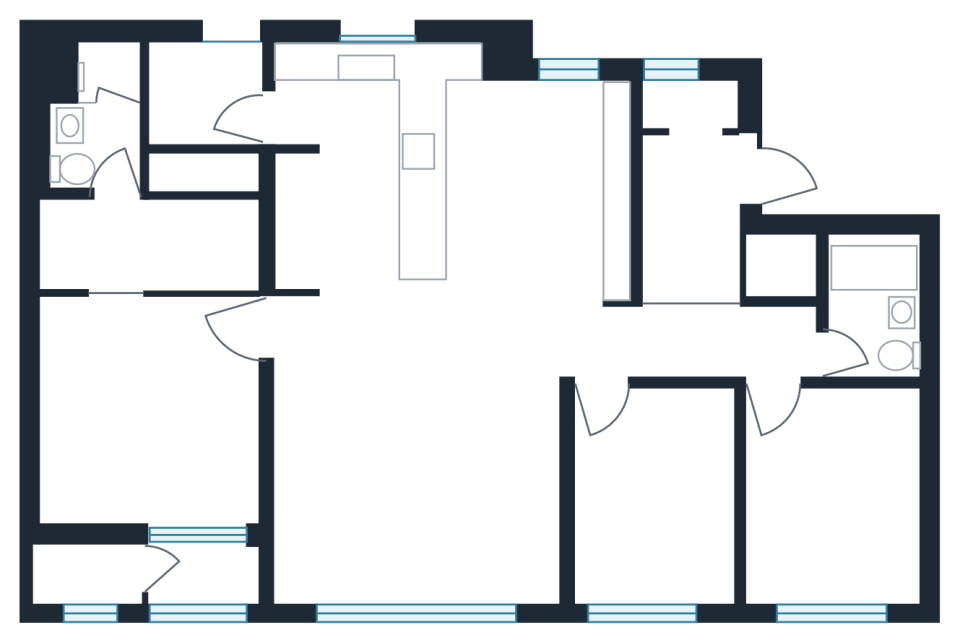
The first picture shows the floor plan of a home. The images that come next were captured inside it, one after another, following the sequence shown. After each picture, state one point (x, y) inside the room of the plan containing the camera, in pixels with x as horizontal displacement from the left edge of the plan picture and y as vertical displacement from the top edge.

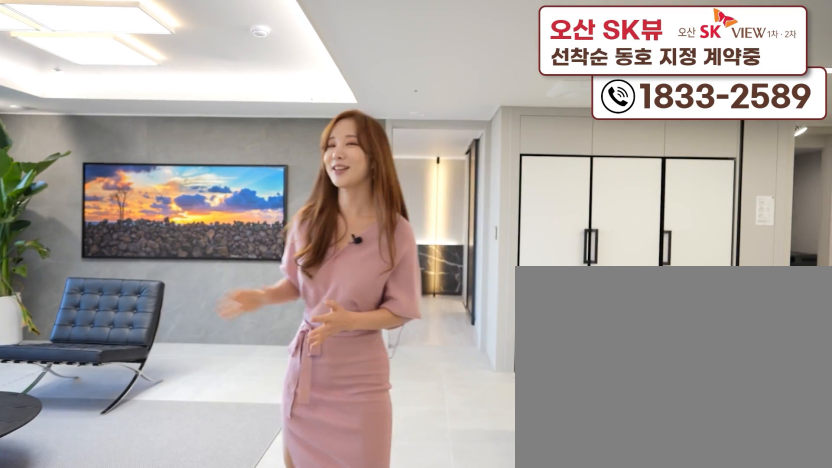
(421, 529)
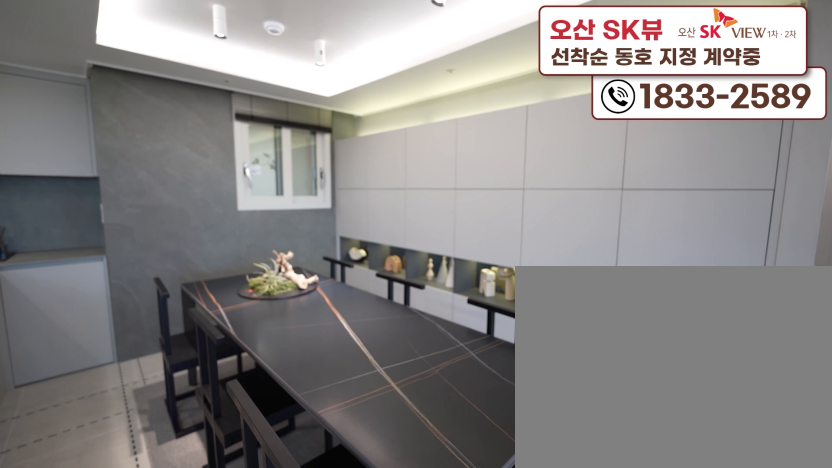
(382, 304)
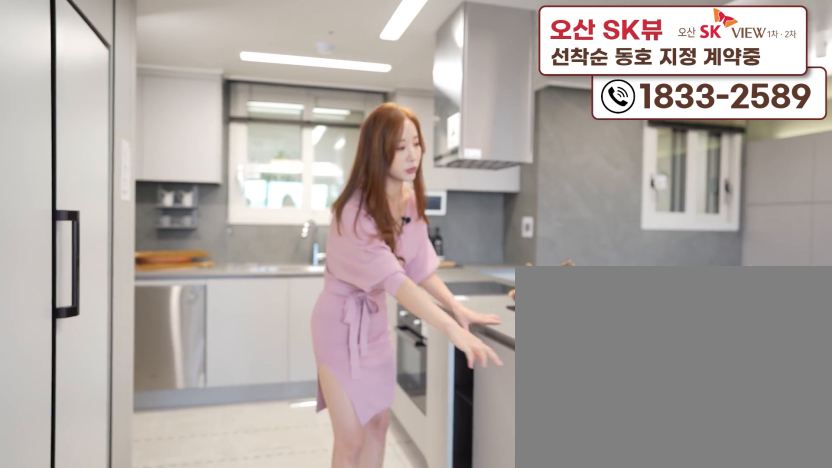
(382, 304)
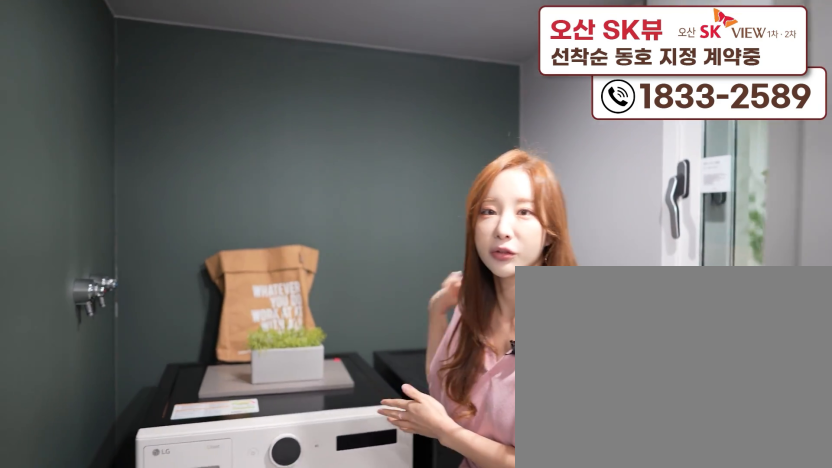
(218, 109)
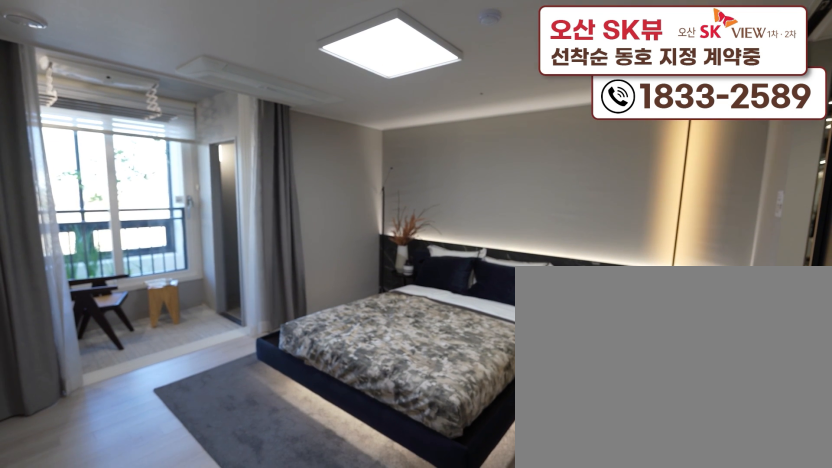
(153, 475)
